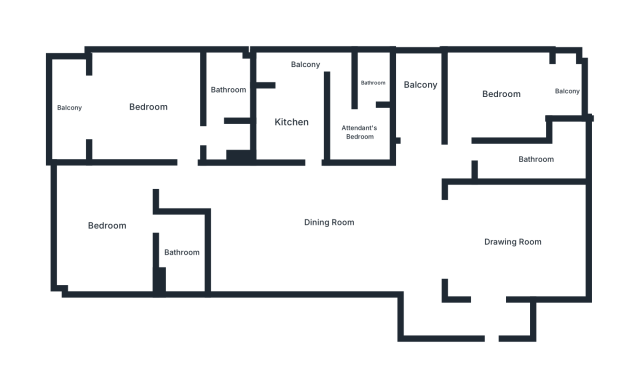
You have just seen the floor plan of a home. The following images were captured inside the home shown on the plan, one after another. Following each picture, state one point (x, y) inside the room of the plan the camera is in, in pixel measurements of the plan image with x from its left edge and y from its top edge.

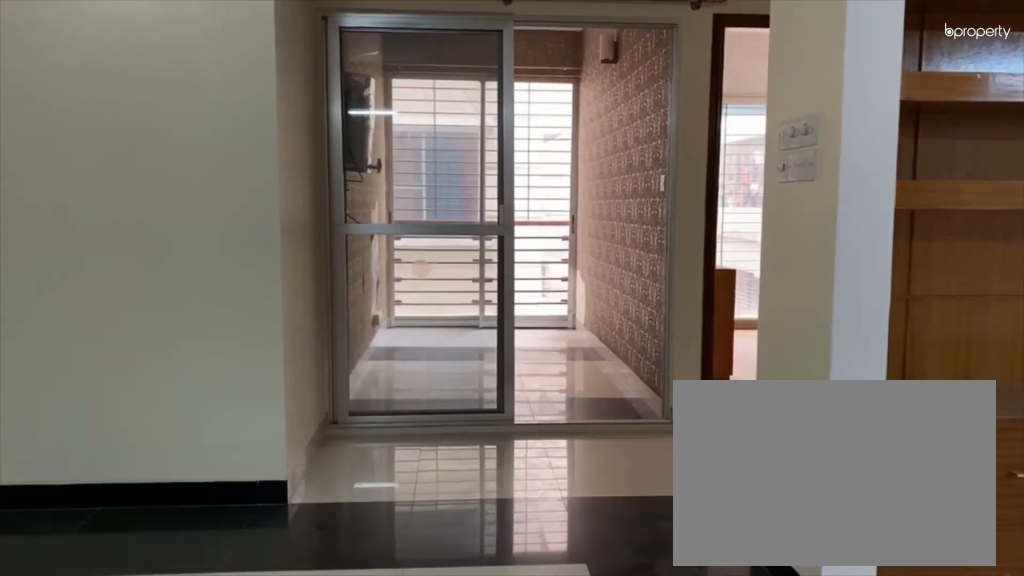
(326, 222)
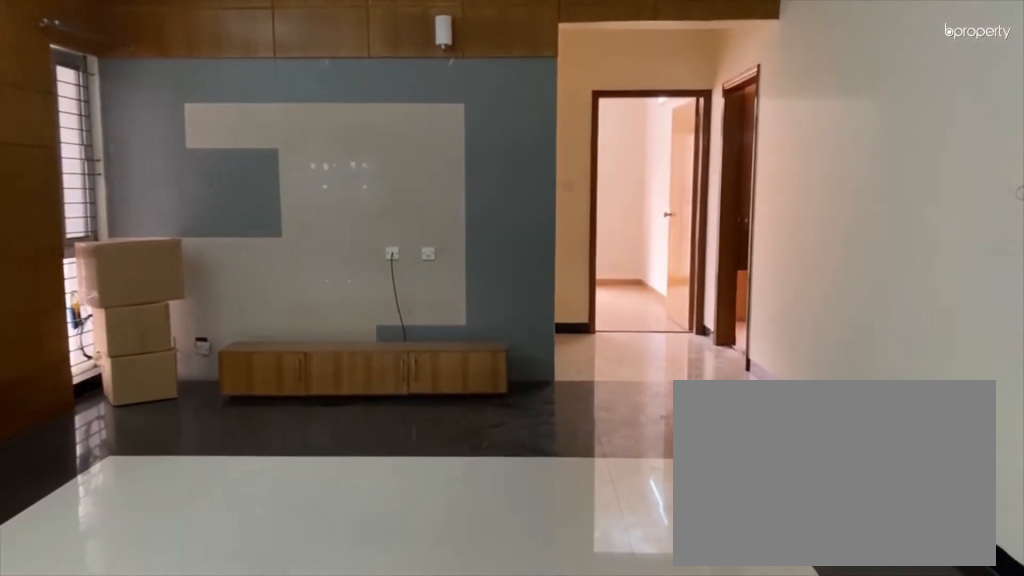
(326, 222)
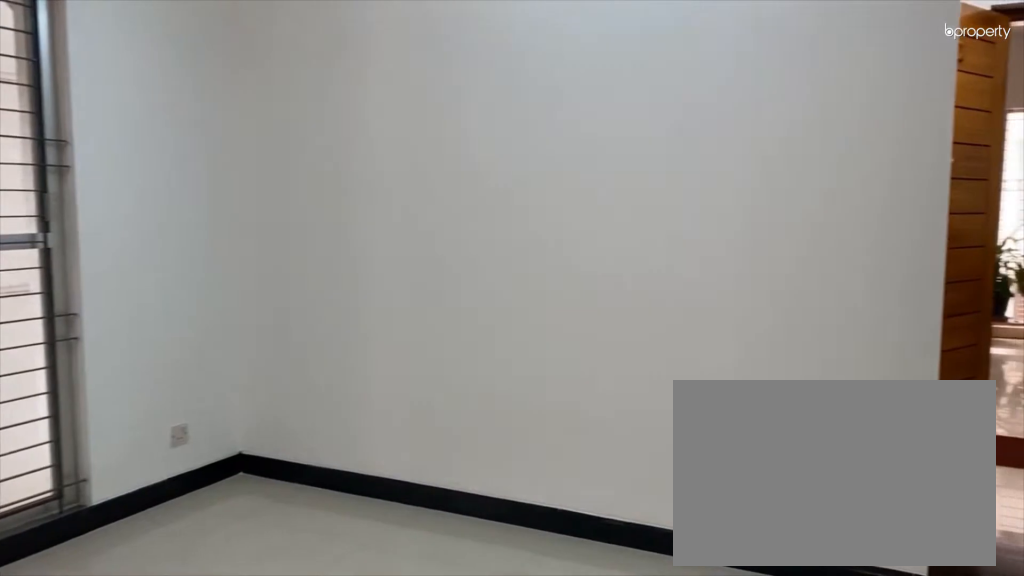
(522, 240)
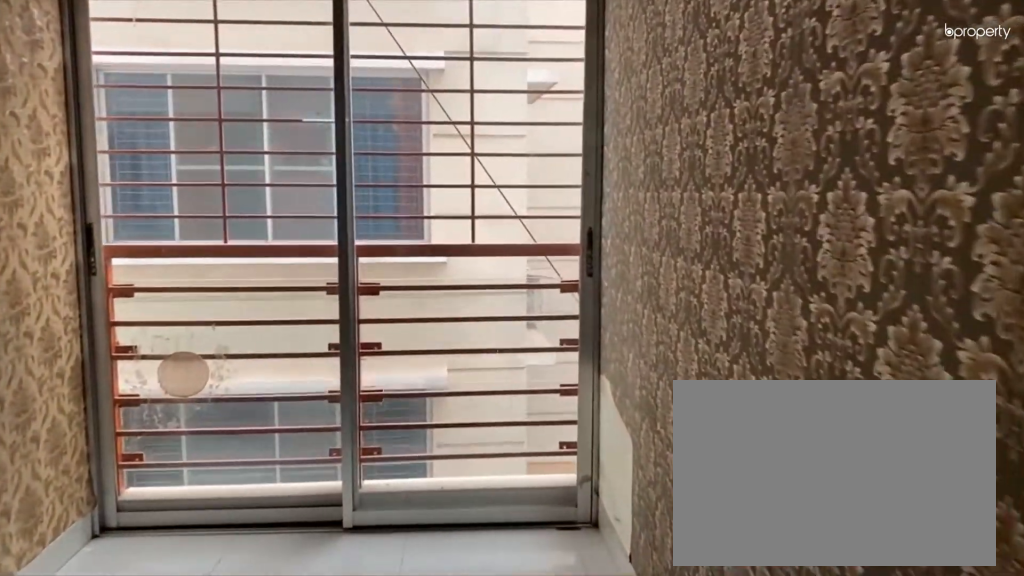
(421, 83)
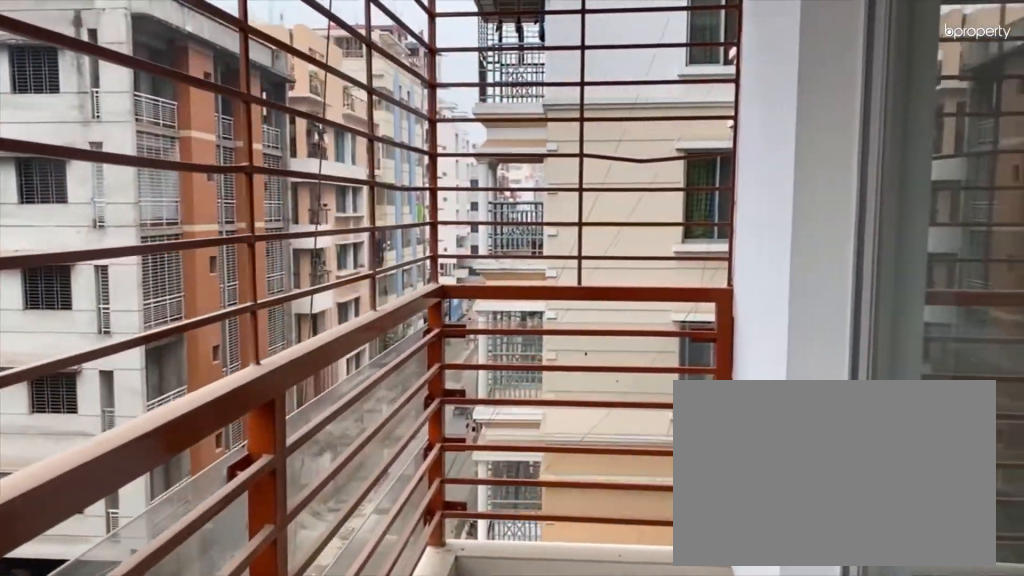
(68, 106)
